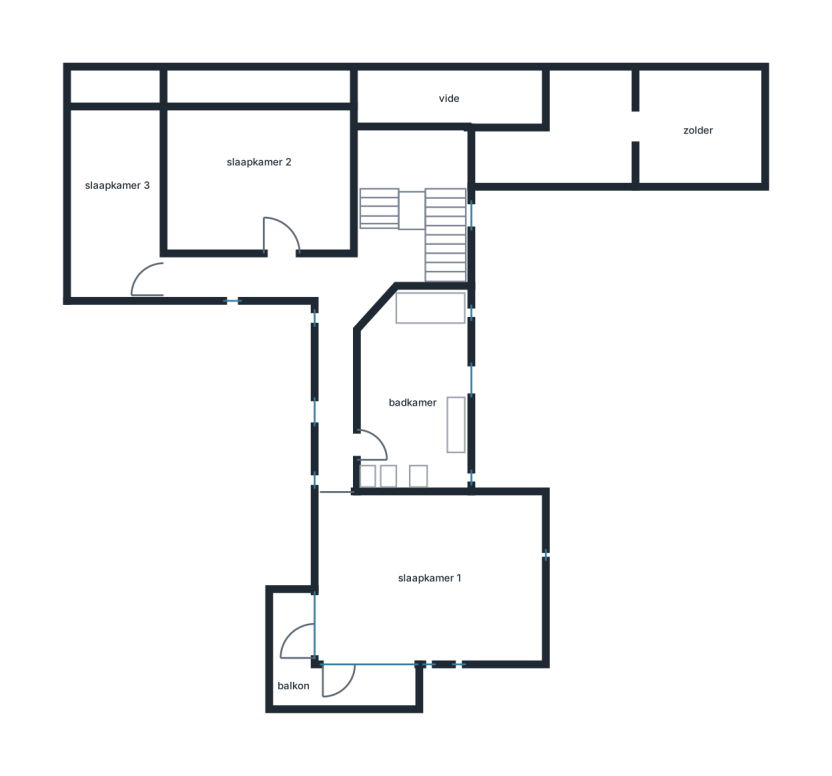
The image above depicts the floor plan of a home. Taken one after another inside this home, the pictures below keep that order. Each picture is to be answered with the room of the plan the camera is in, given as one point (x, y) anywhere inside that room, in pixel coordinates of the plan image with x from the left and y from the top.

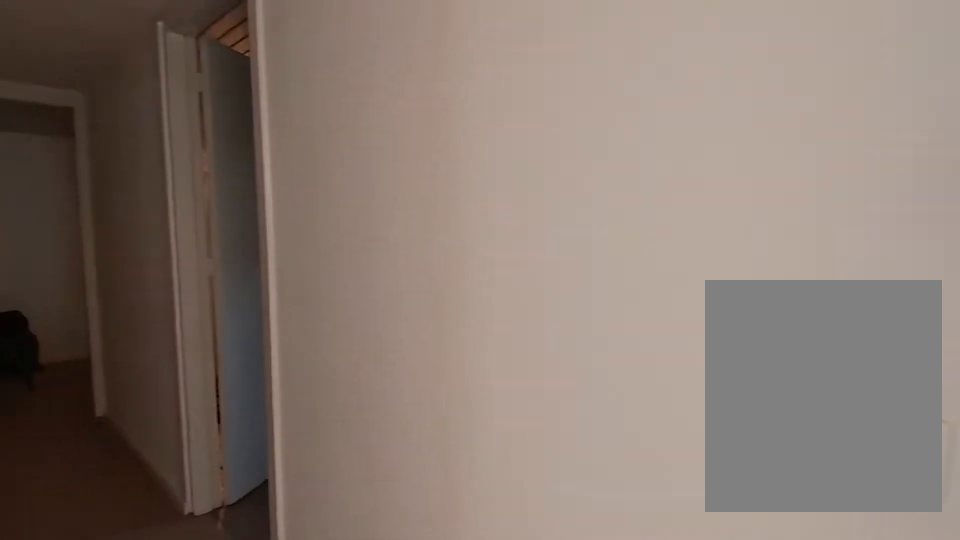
(347, 268)
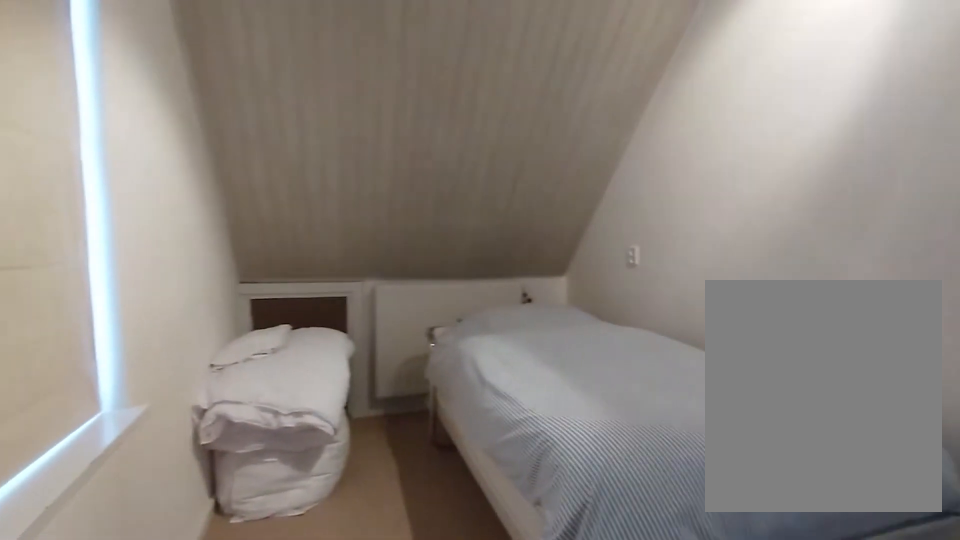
(117, 203)
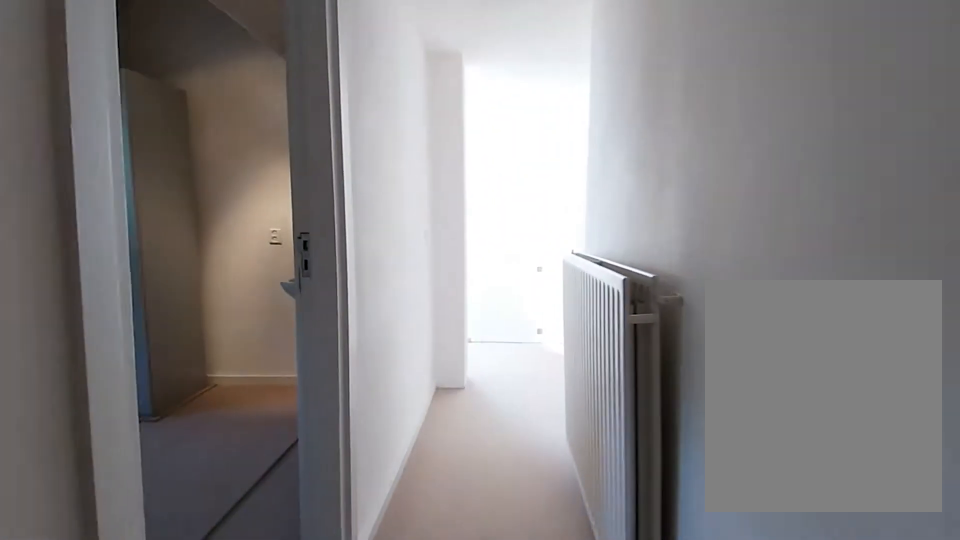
(347, 269)
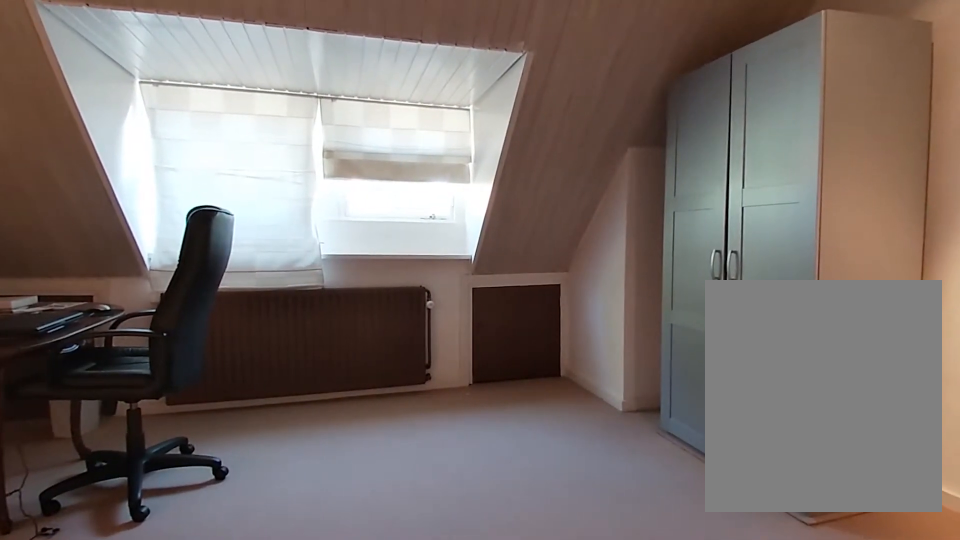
(256, 181)
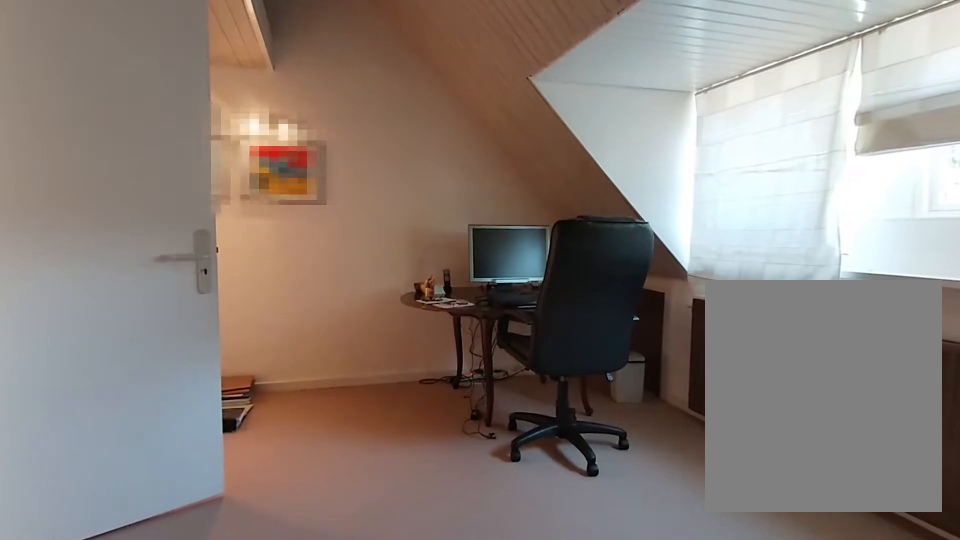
(256, 181)
